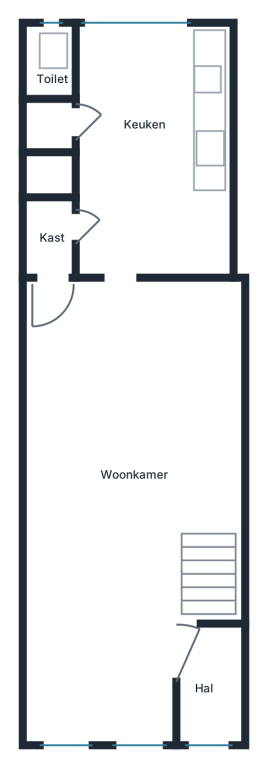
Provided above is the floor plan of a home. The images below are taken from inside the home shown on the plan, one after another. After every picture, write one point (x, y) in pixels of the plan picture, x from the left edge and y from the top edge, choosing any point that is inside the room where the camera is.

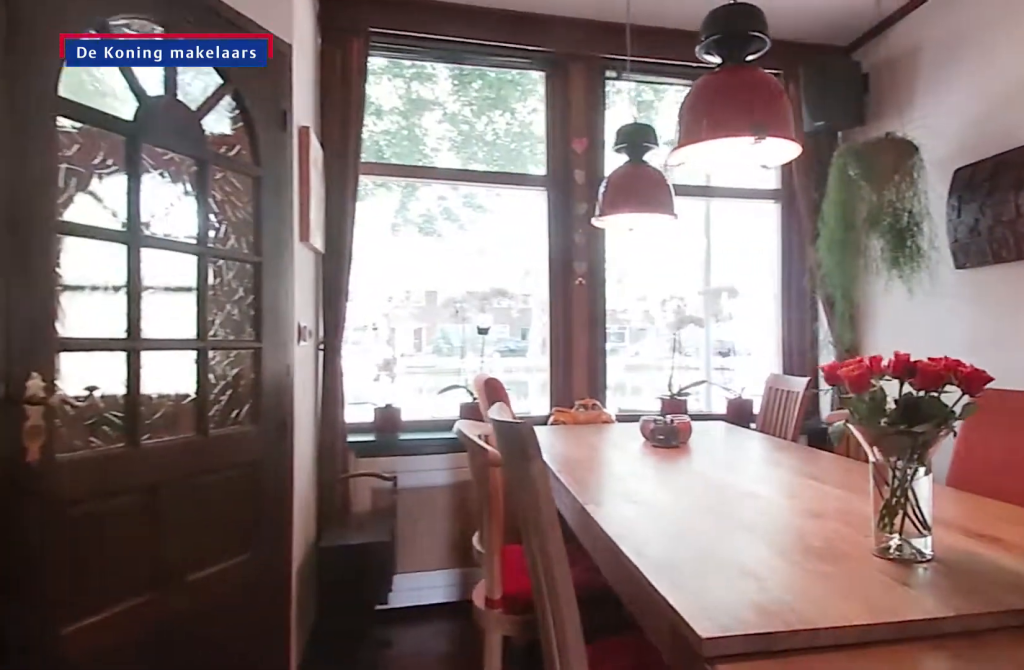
(114, 547)
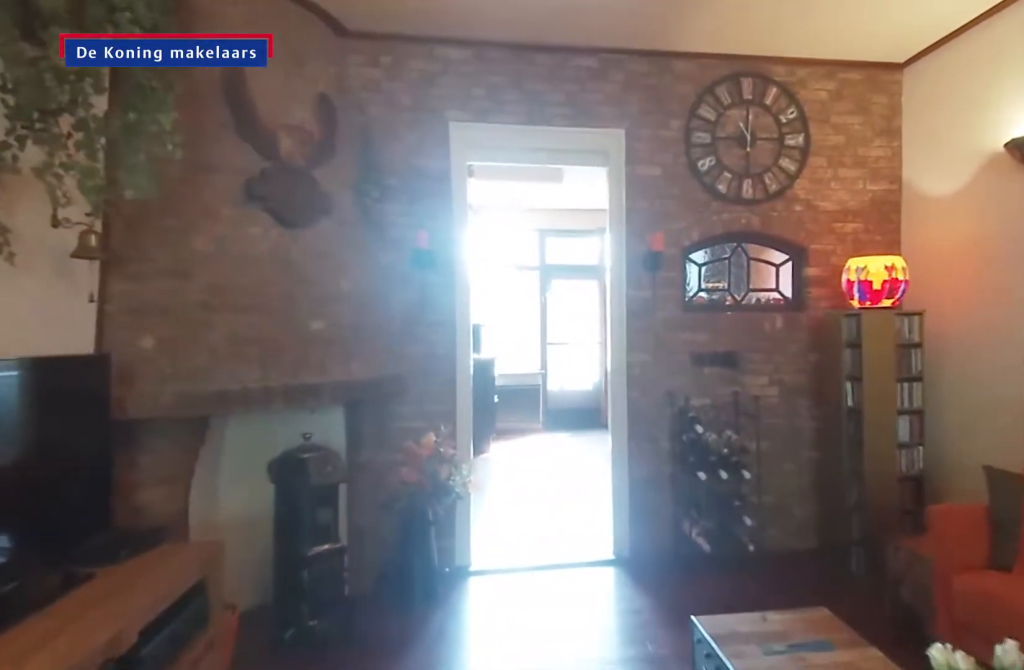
(114, 547)
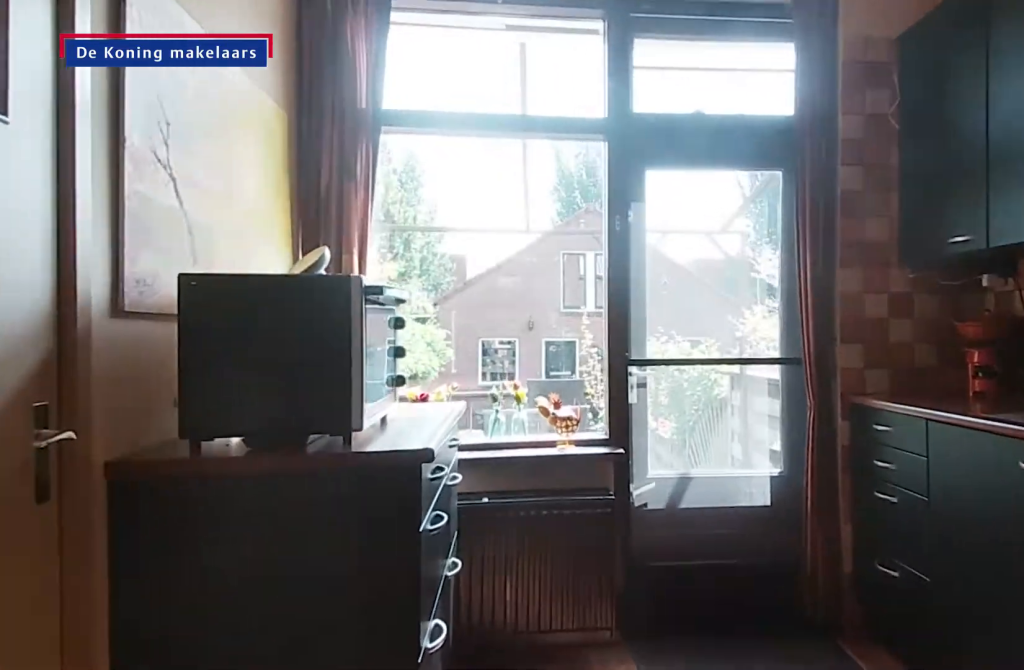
(122, 94)
